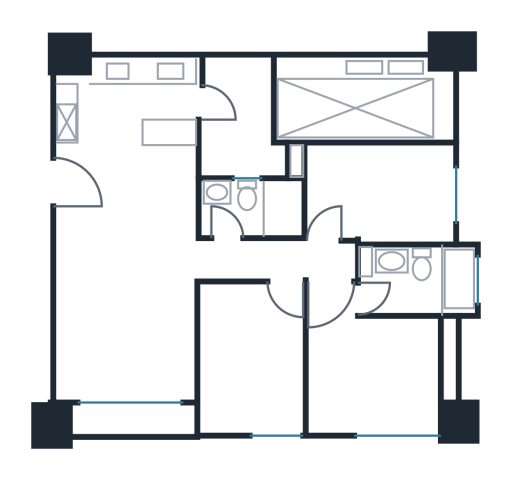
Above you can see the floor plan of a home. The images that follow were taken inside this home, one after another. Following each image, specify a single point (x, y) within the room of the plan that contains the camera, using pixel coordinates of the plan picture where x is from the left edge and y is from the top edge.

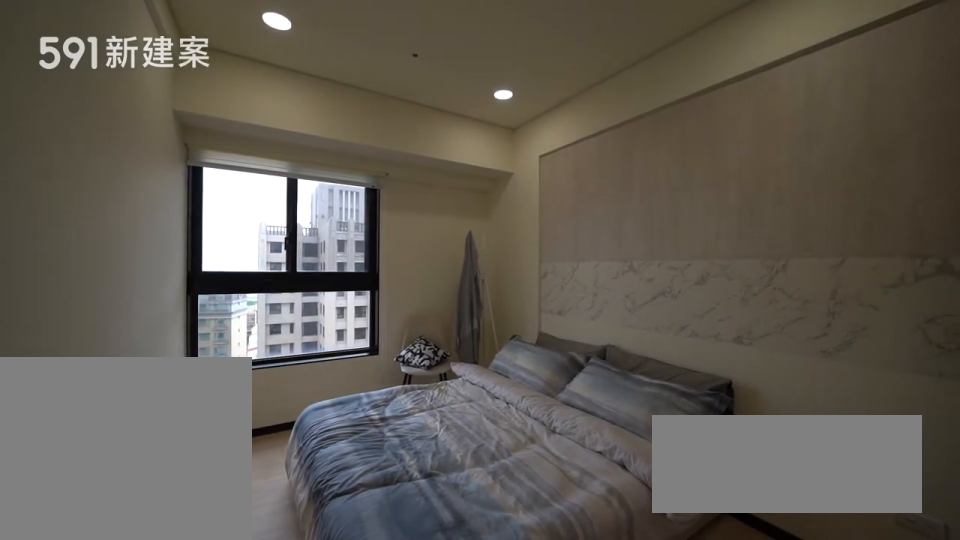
(251, 359)
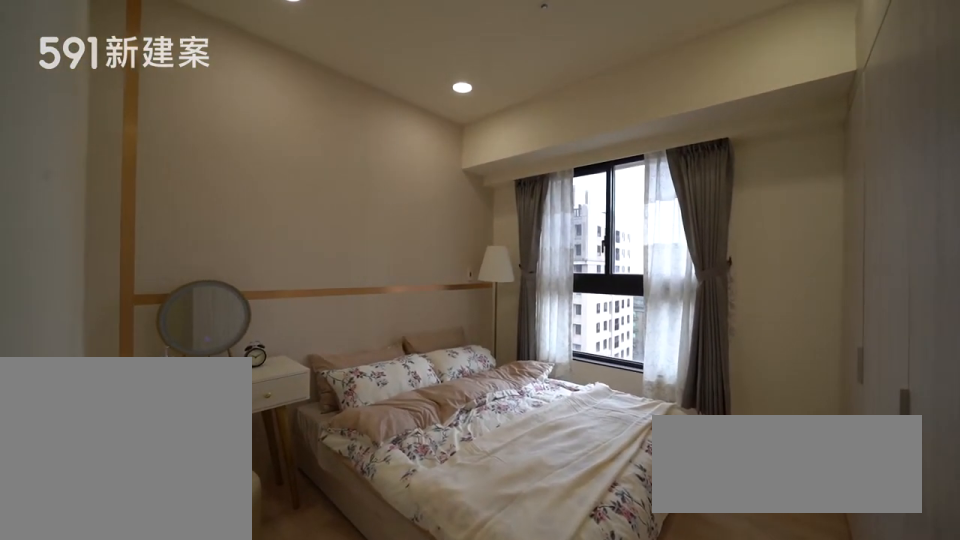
(370, 367)
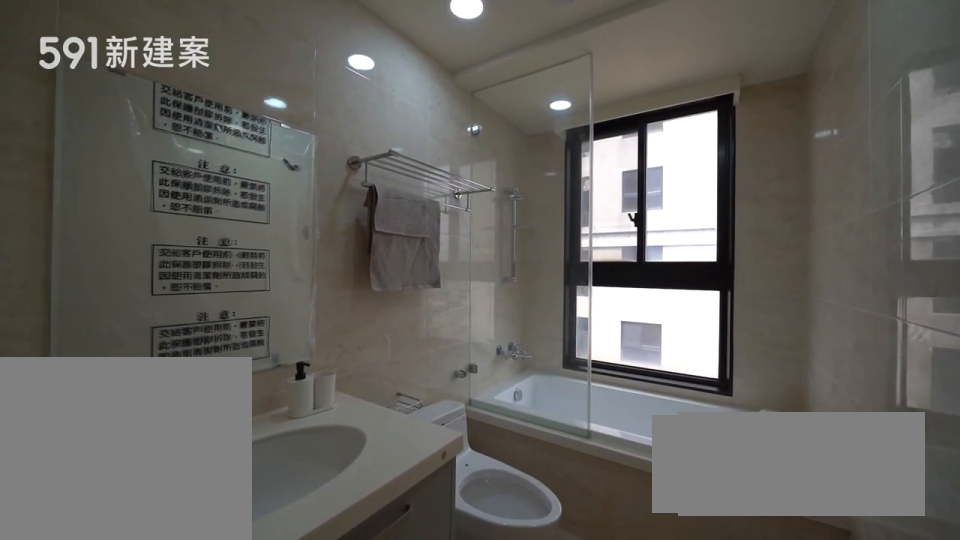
(422, 280)
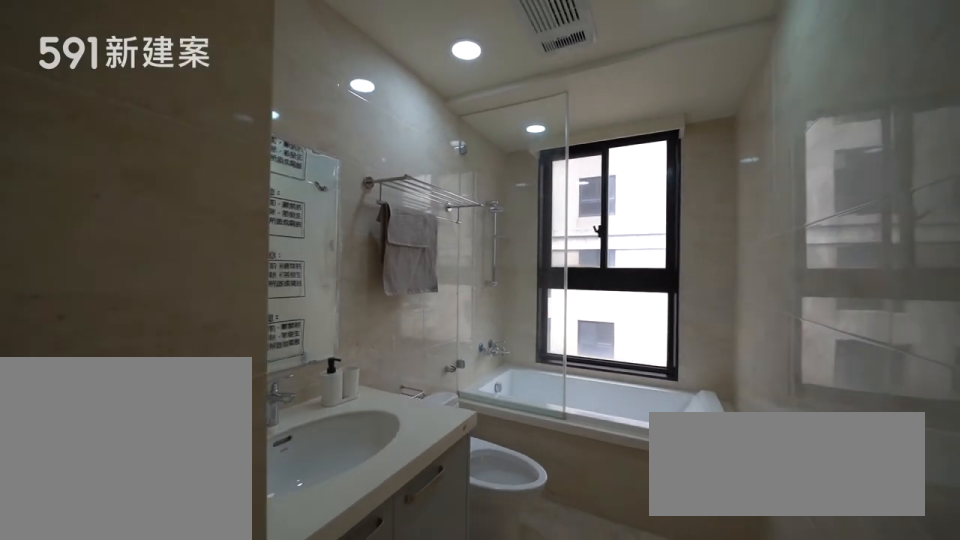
(422, 280)
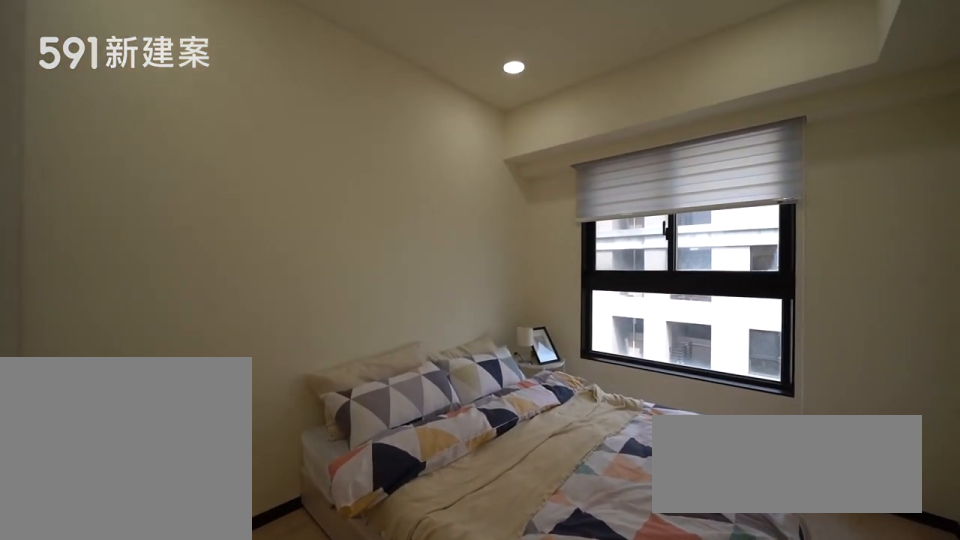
(381, 193)
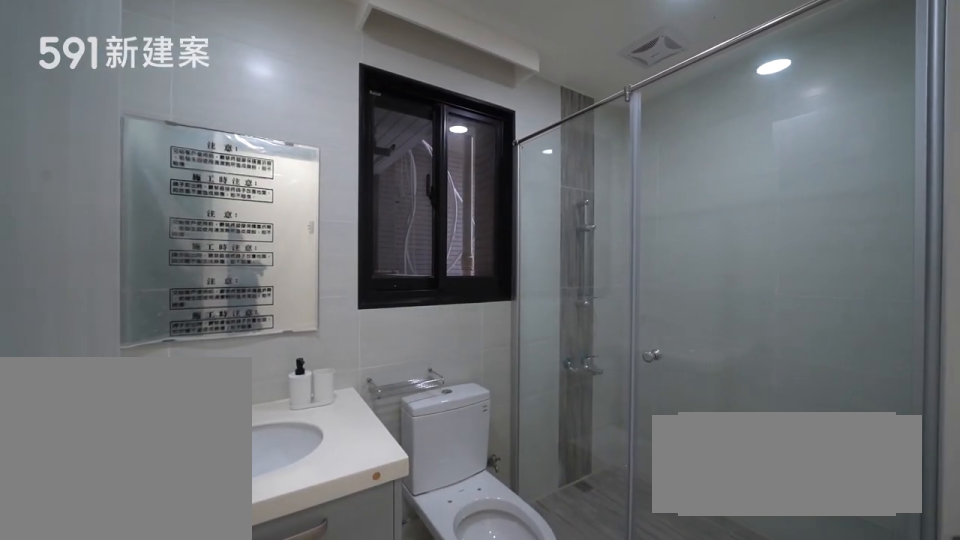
(254, 207)
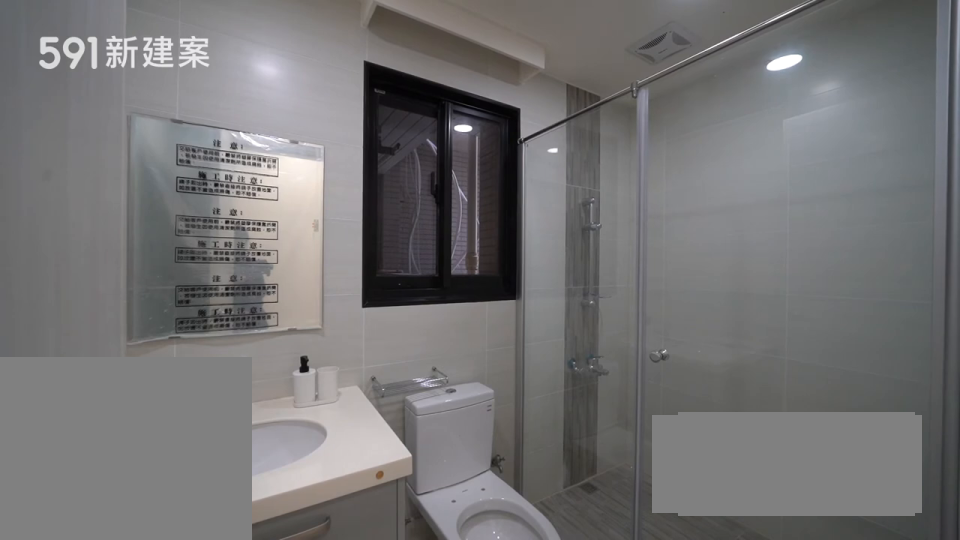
(254, 207)
